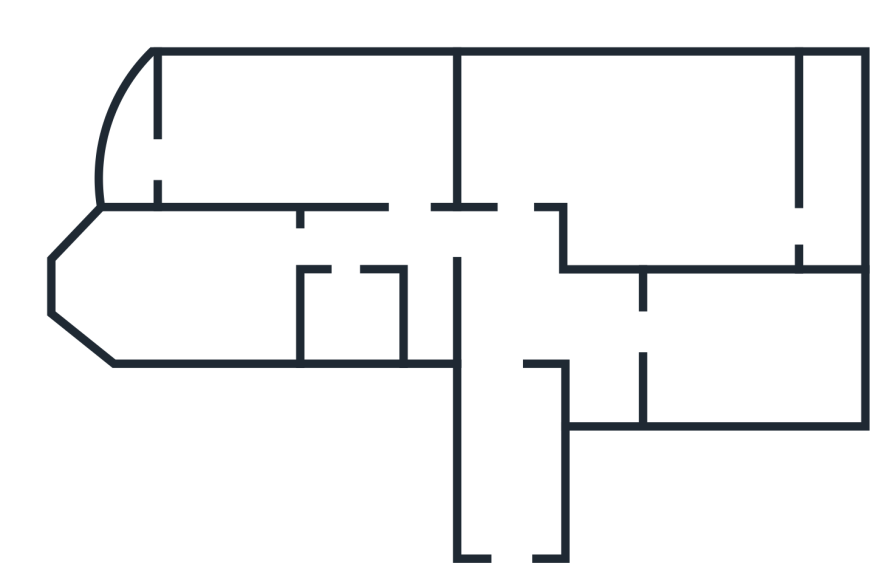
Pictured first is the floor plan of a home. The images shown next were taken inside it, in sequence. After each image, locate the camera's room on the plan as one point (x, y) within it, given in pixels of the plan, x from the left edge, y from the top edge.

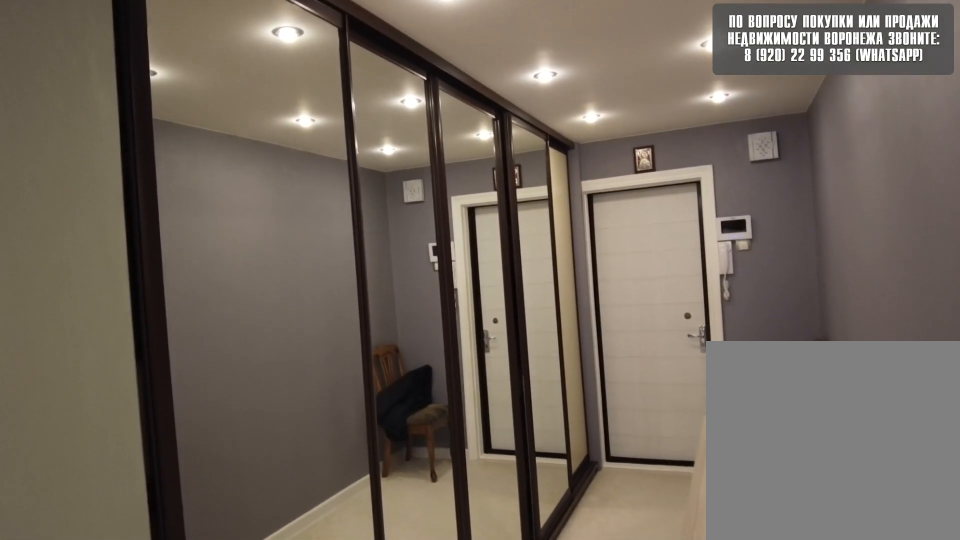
(516, 327)
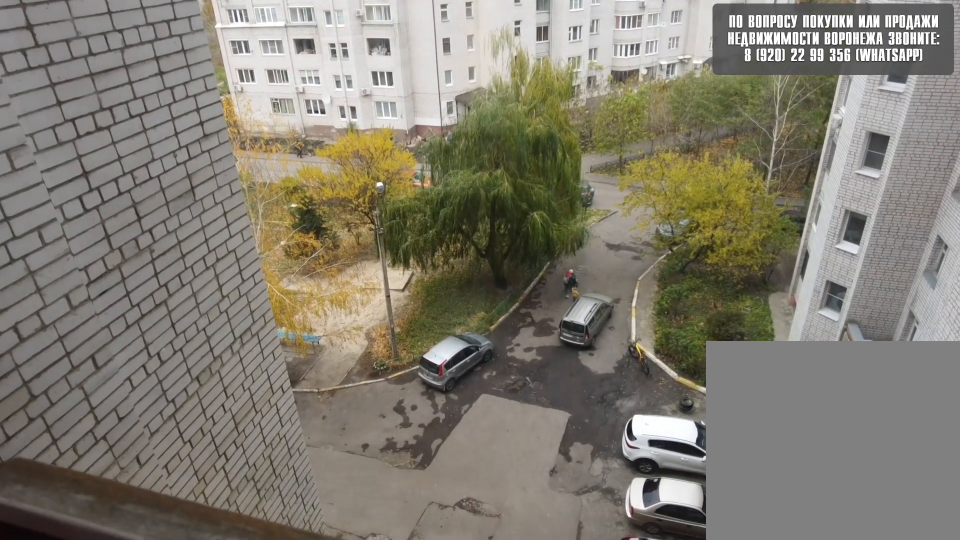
(850, 218)
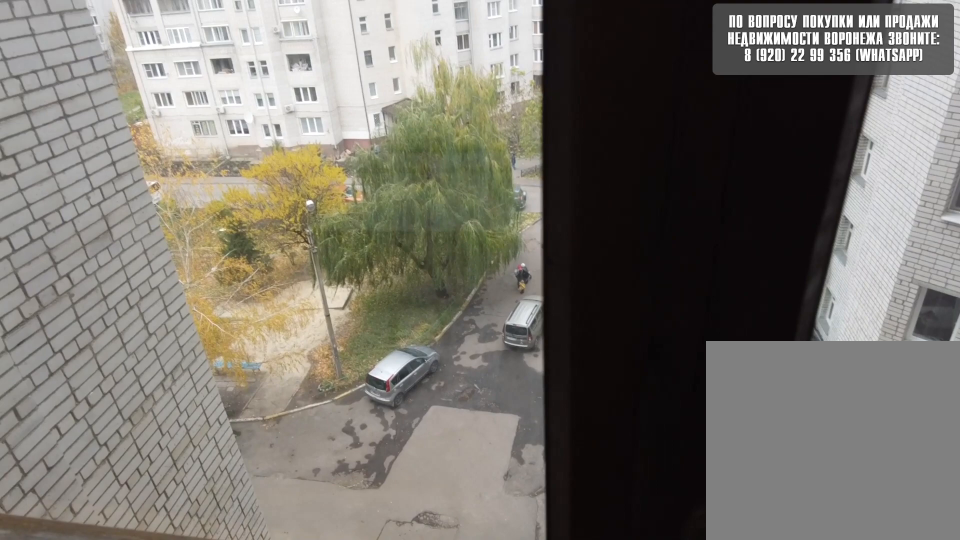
(850, 218)
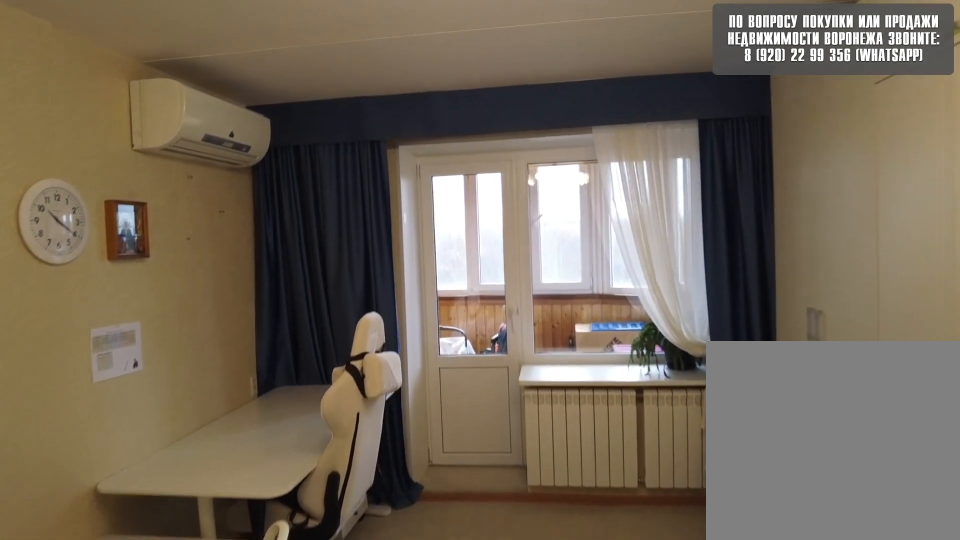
(368, 141)
